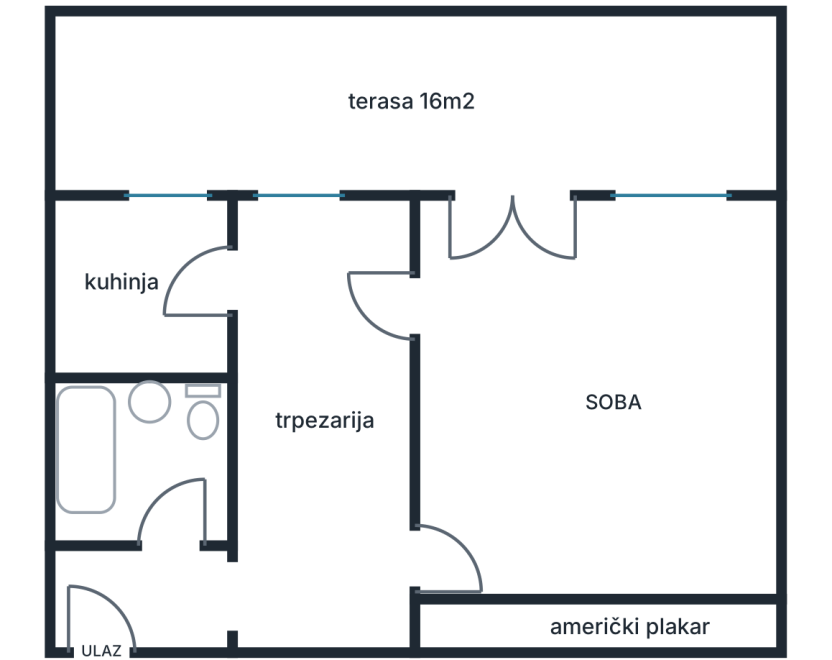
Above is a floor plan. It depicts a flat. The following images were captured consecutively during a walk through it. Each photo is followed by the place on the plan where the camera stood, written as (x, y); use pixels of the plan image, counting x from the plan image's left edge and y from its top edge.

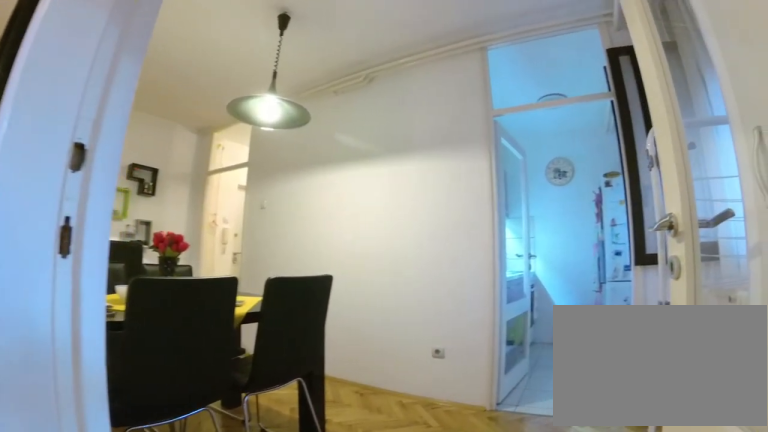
(511, 295)
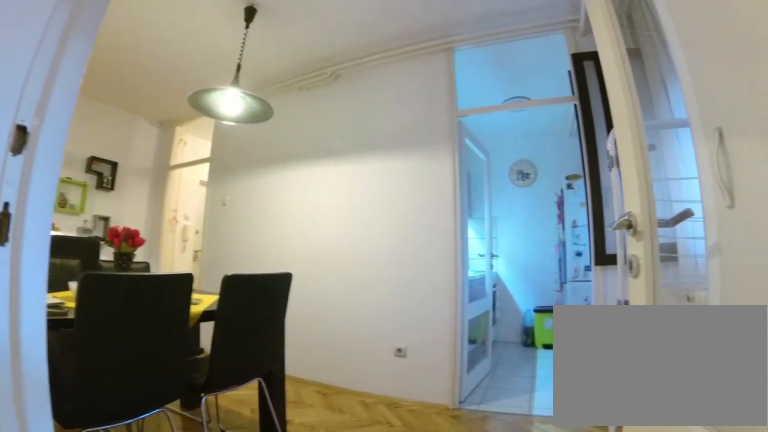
(502, 294)
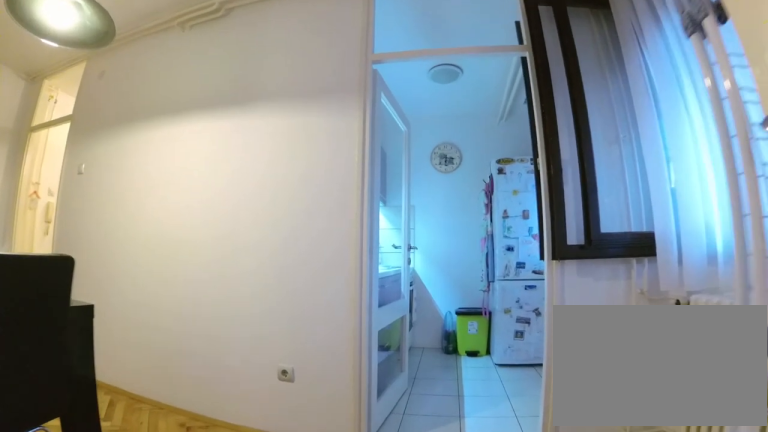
(423, 294)
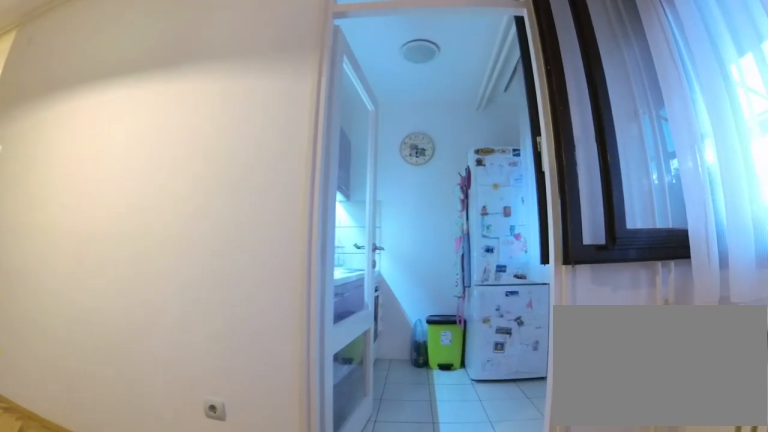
(388, 293)
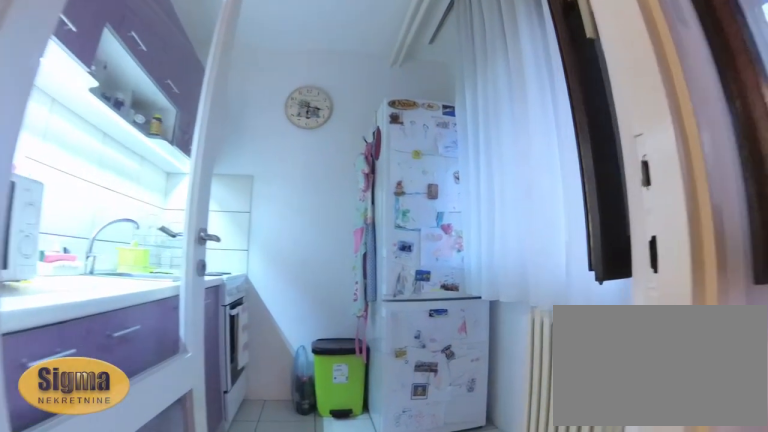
(306, 294)
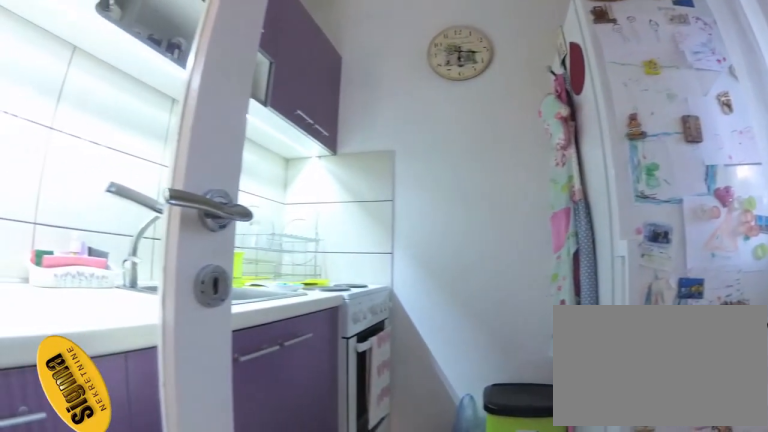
(207, 280)
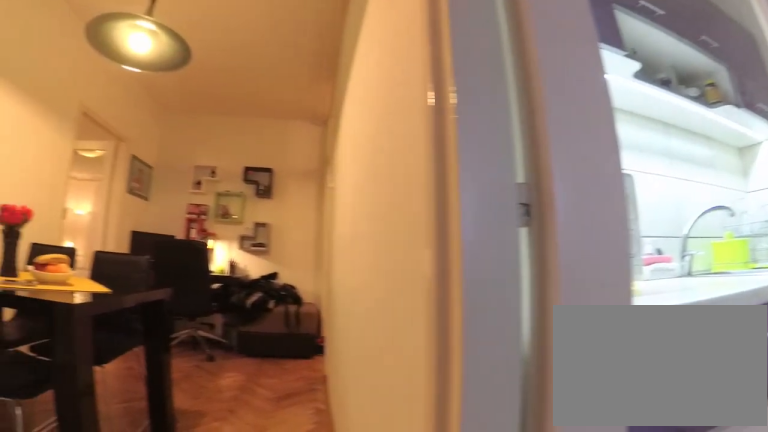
(245, 243)
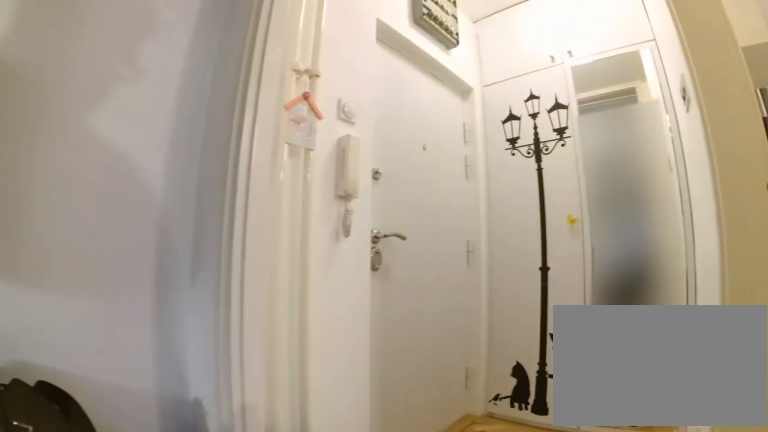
(286, 560)
